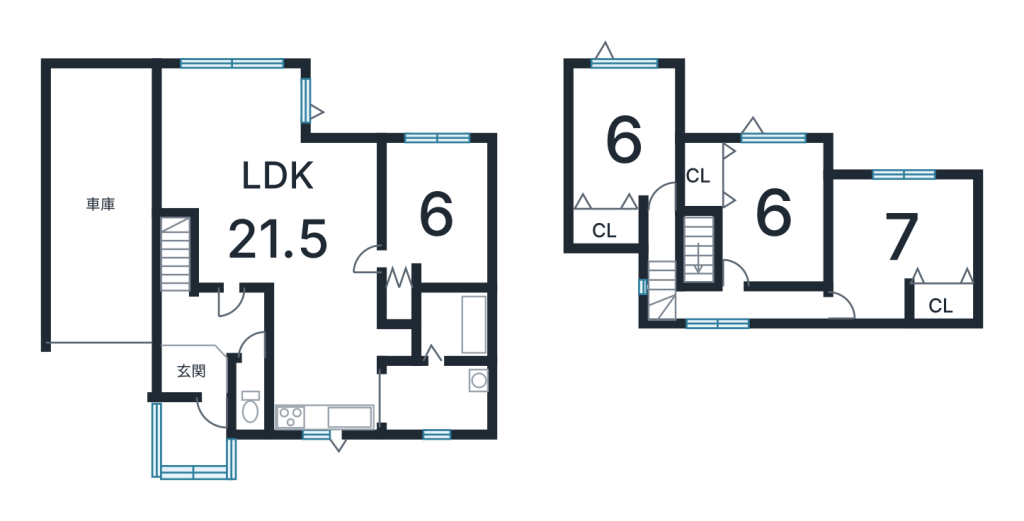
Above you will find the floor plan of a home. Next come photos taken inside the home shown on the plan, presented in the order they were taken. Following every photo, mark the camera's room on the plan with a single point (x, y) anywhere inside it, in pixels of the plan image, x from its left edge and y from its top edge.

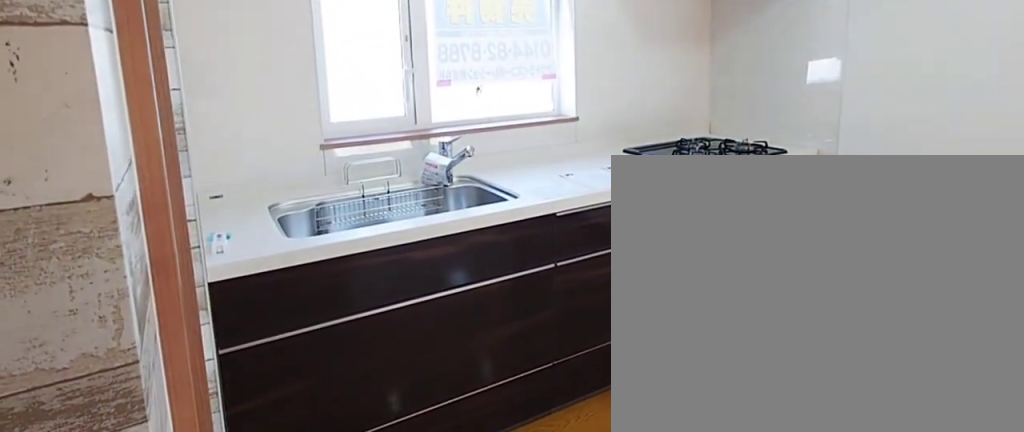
(328, 374)
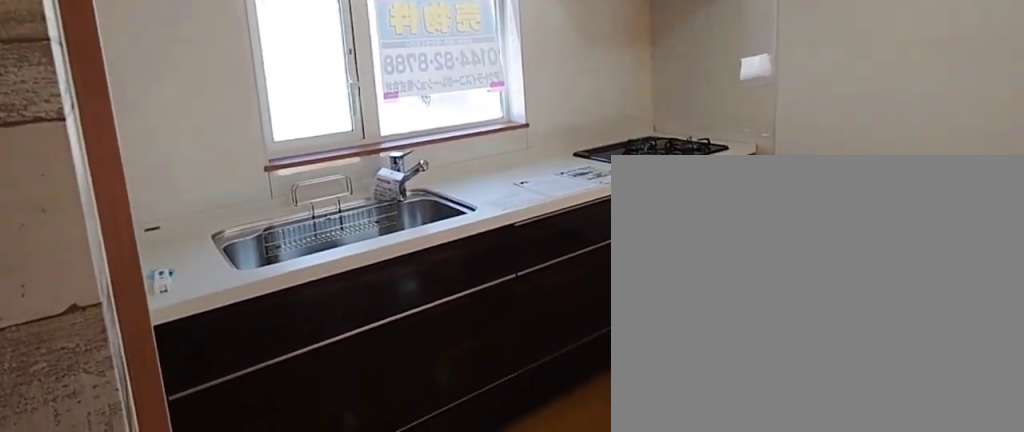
(328, 374)
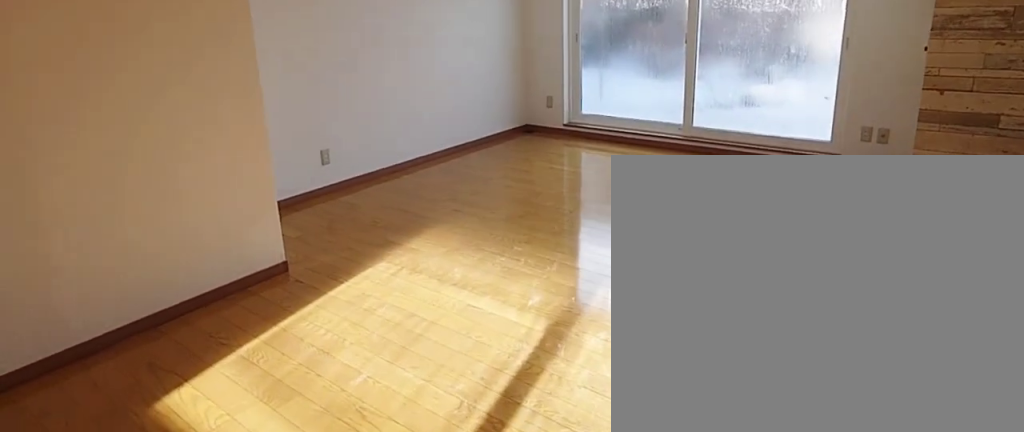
(289, 207)
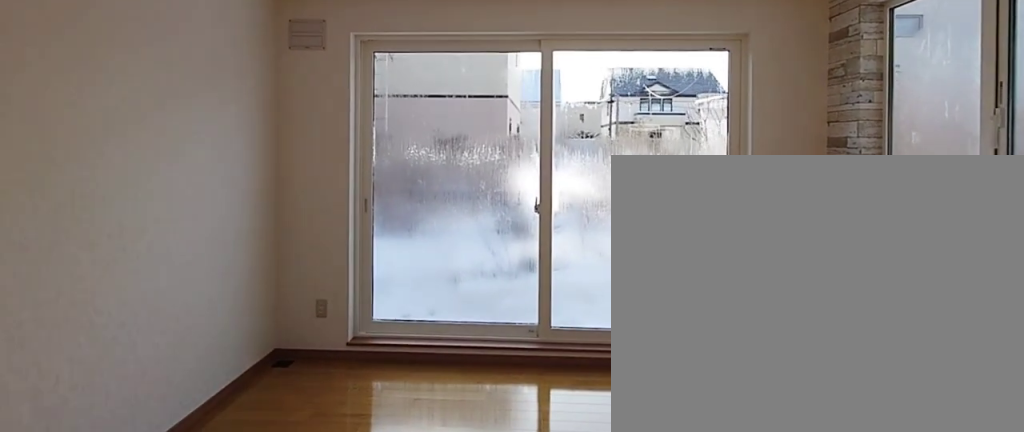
(289, 207)
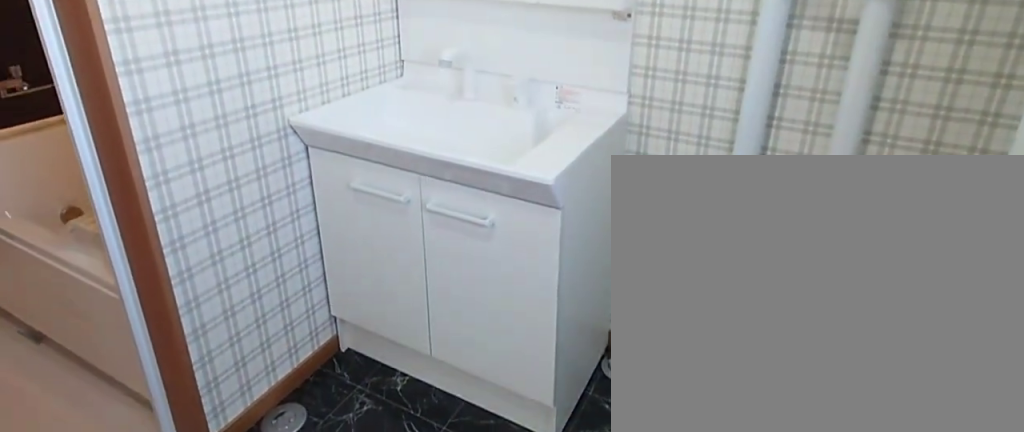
(437, 397)
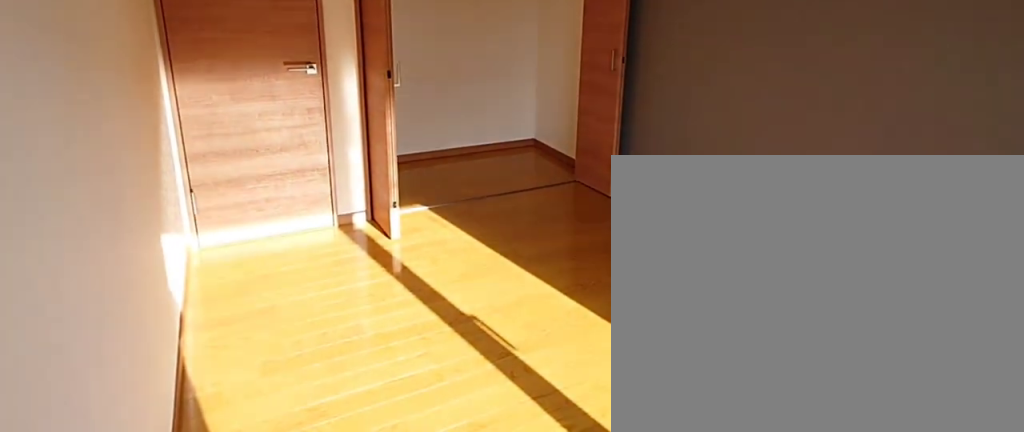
(632, 140)
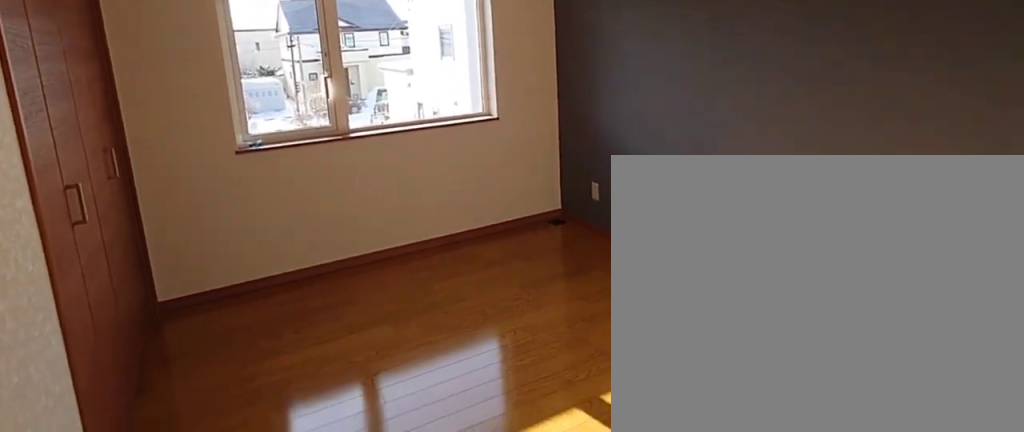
(777, 209)
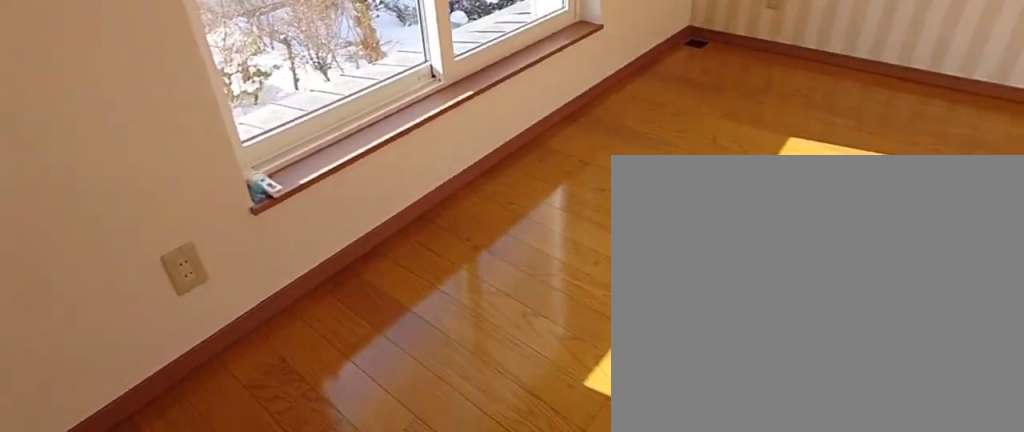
(902, 234)
